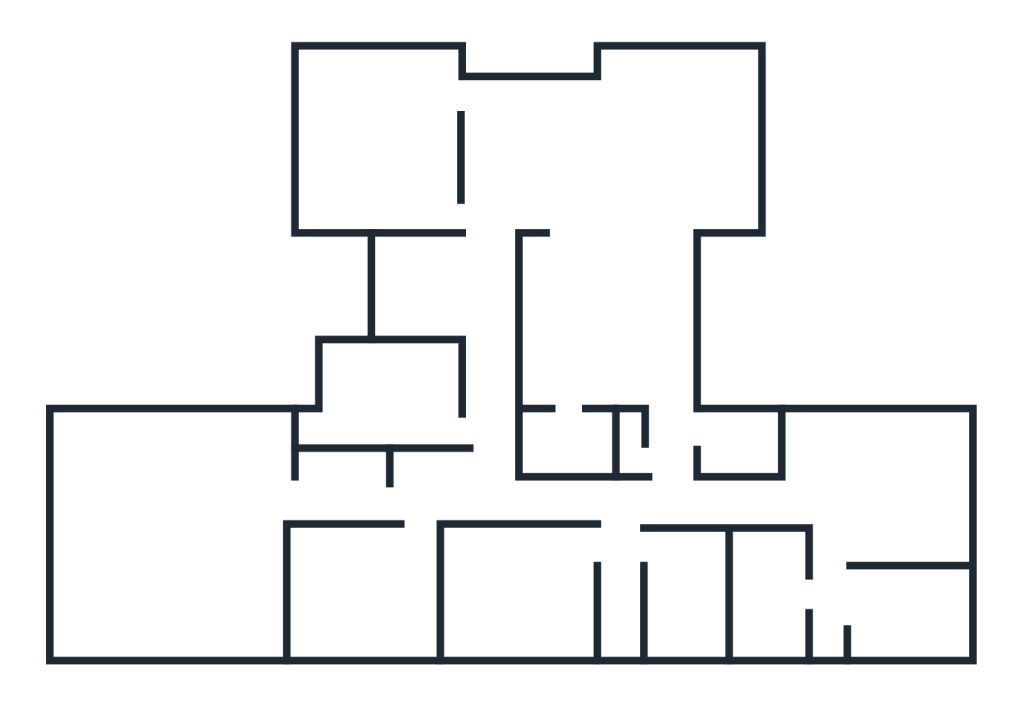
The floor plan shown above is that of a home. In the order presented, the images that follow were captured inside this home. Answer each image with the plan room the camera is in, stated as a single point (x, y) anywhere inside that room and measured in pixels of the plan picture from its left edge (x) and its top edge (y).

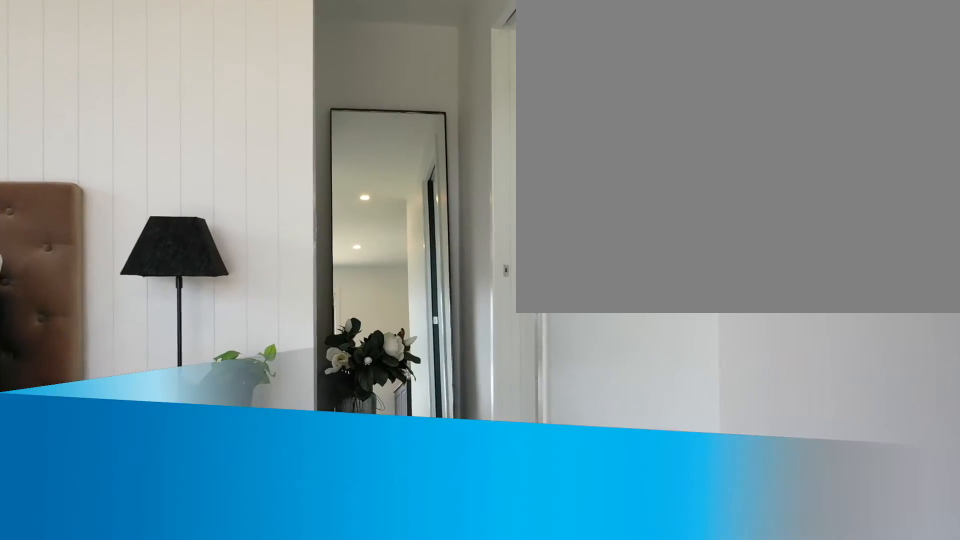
(877, 488)
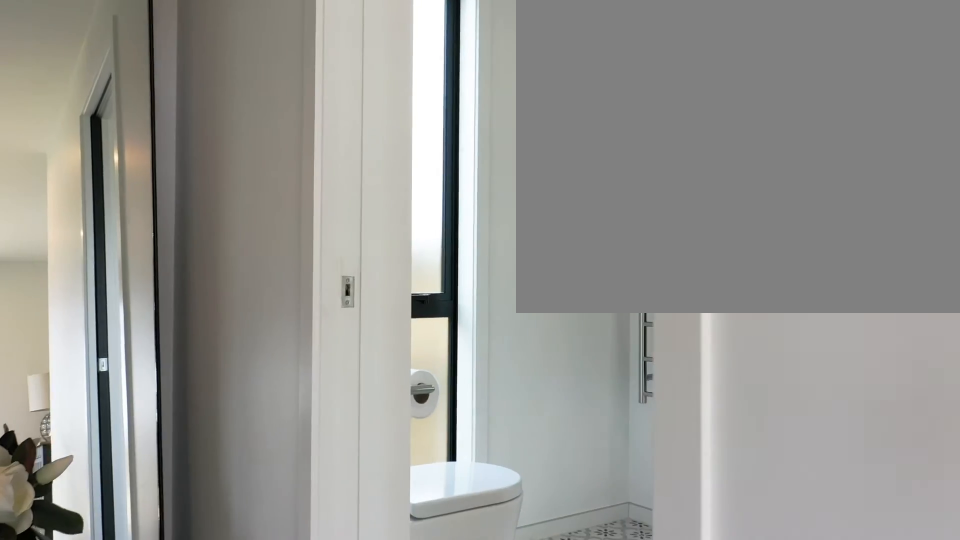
(877, 488)
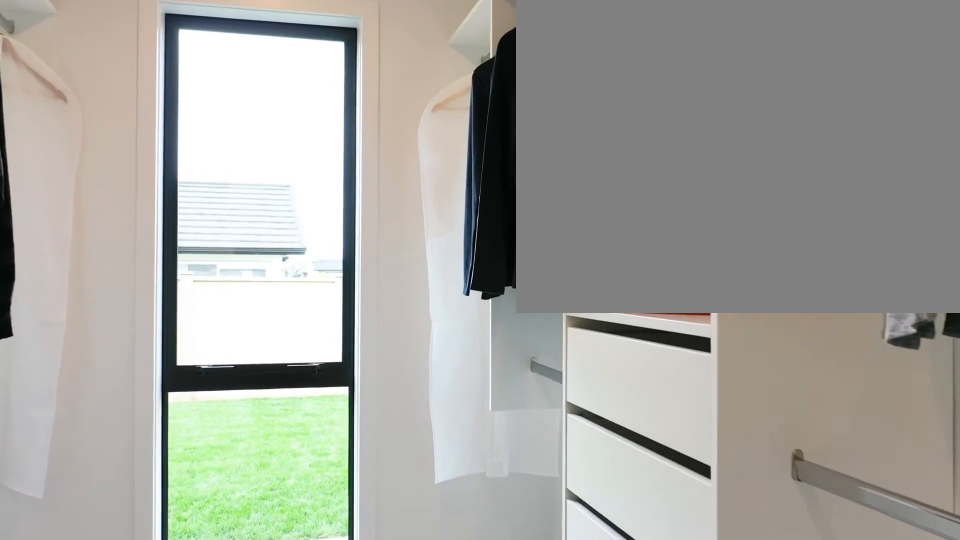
(907, 615)
